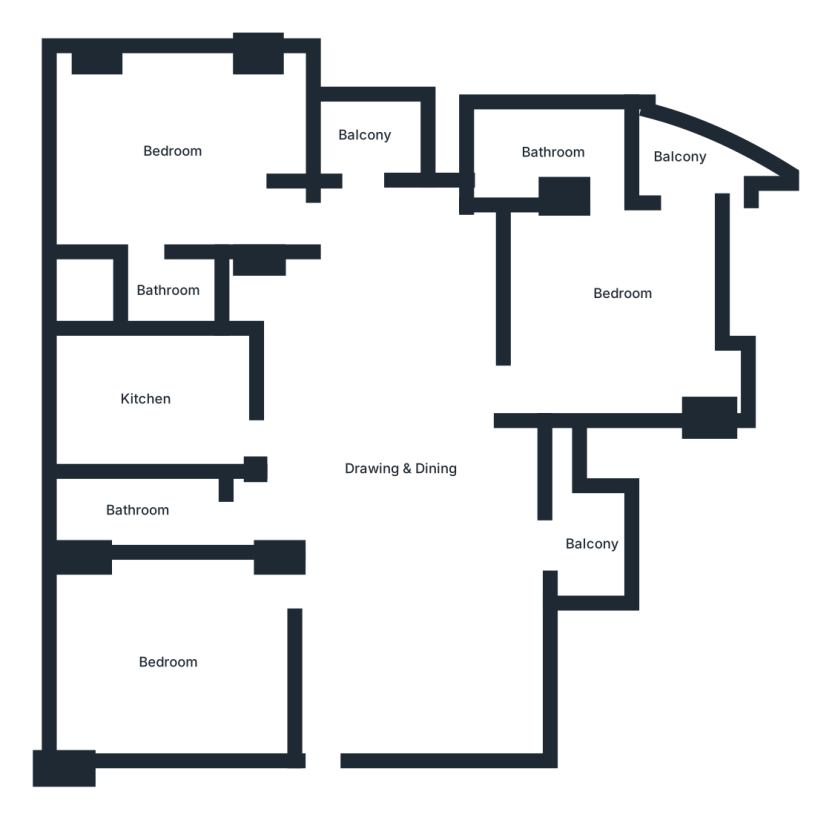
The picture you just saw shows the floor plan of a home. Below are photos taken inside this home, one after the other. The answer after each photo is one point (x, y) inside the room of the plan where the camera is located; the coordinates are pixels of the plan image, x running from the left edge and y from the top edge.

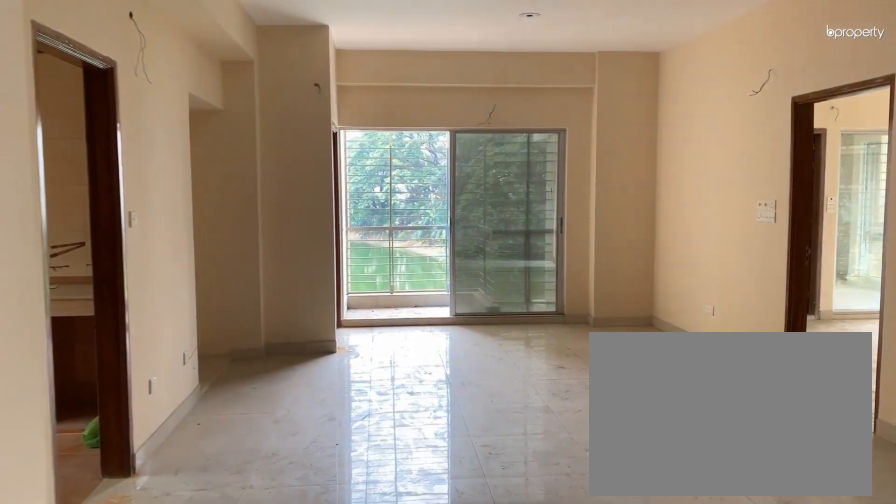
(406, 419)
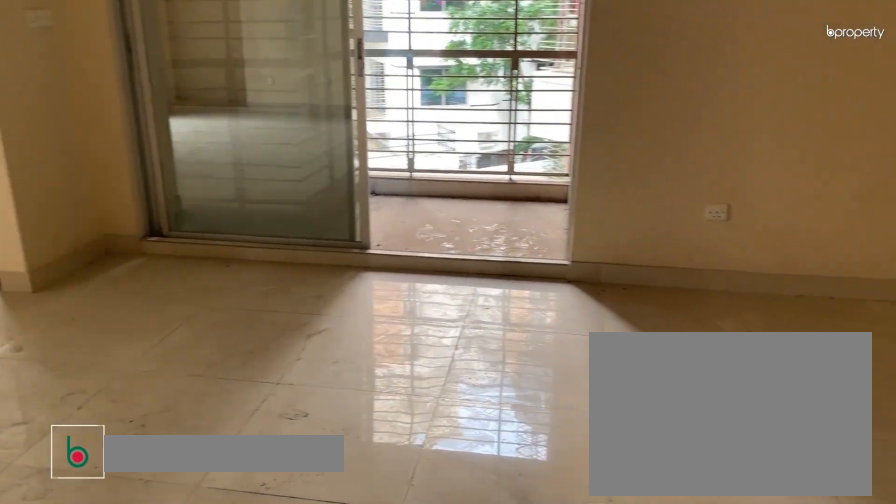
(430, 586)
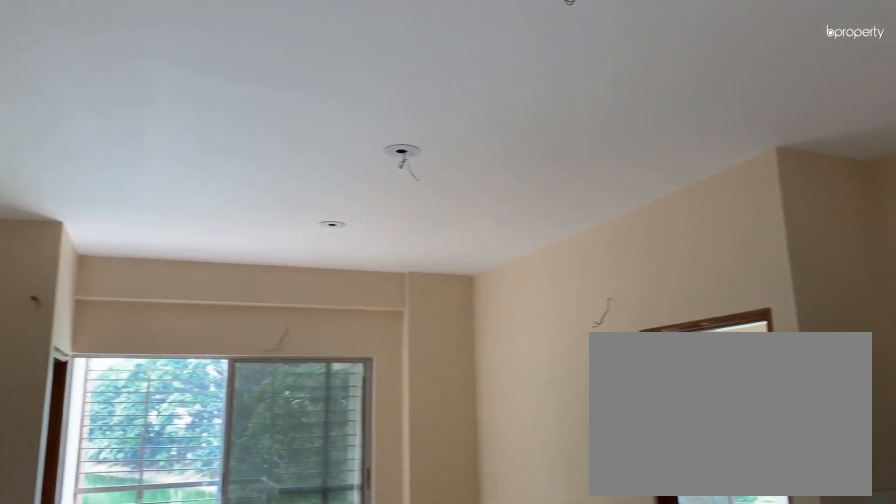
(430, 586)
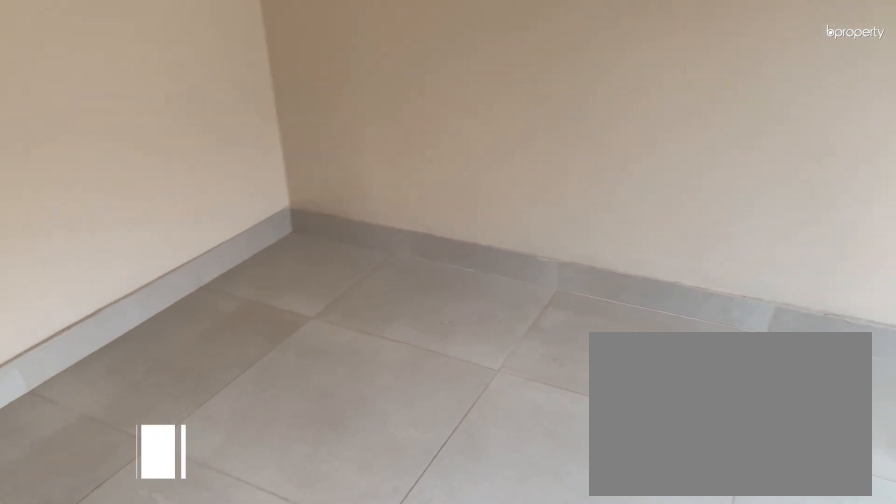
(168, 673)
